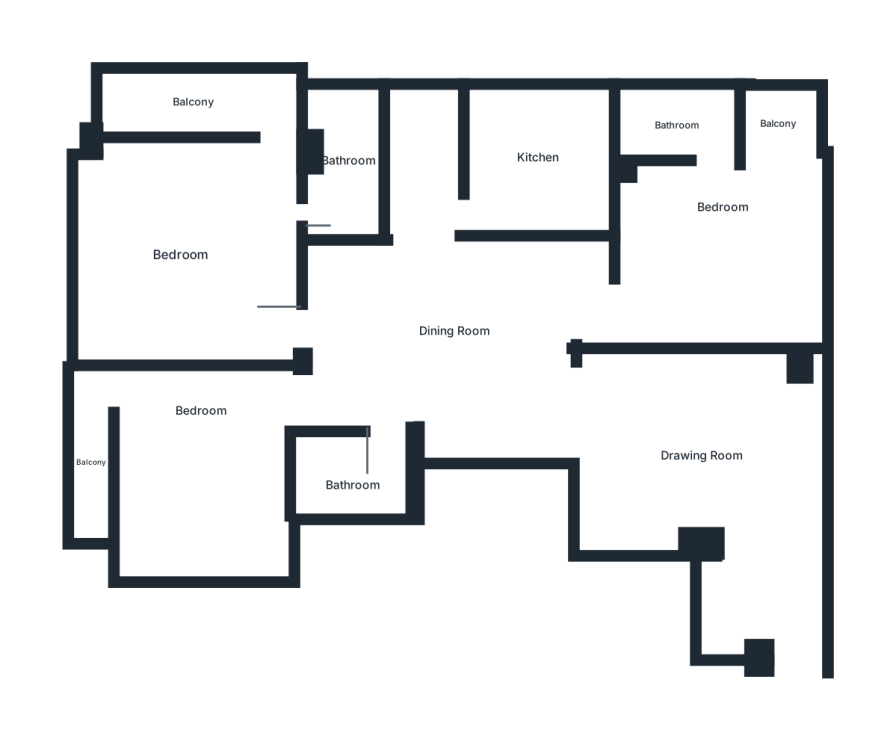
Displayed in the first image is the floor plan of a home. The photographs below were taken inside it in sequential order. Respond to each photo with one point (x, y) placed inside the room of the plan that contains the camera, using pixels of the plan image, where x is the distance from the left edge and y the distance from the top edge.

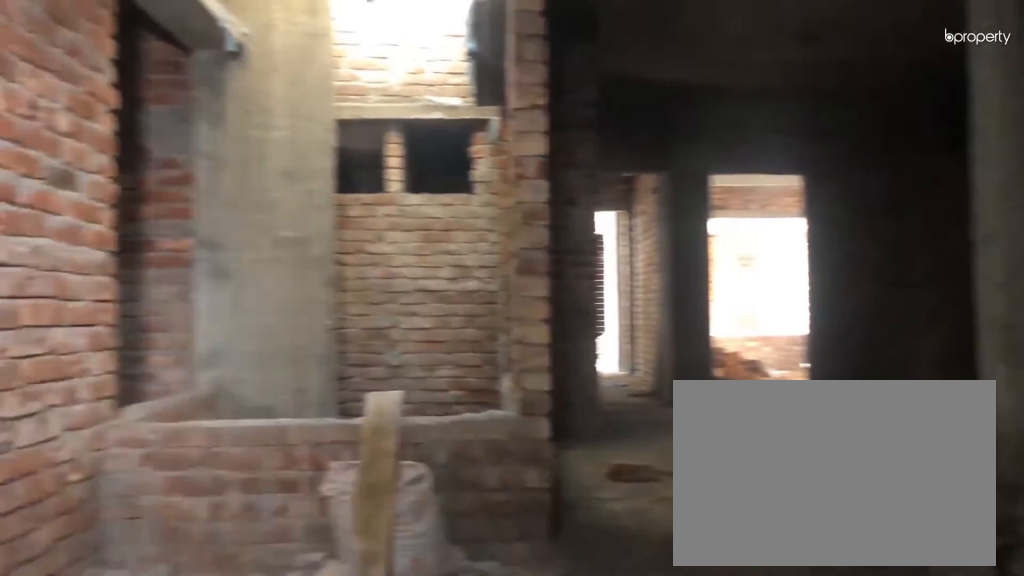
(711, 457)
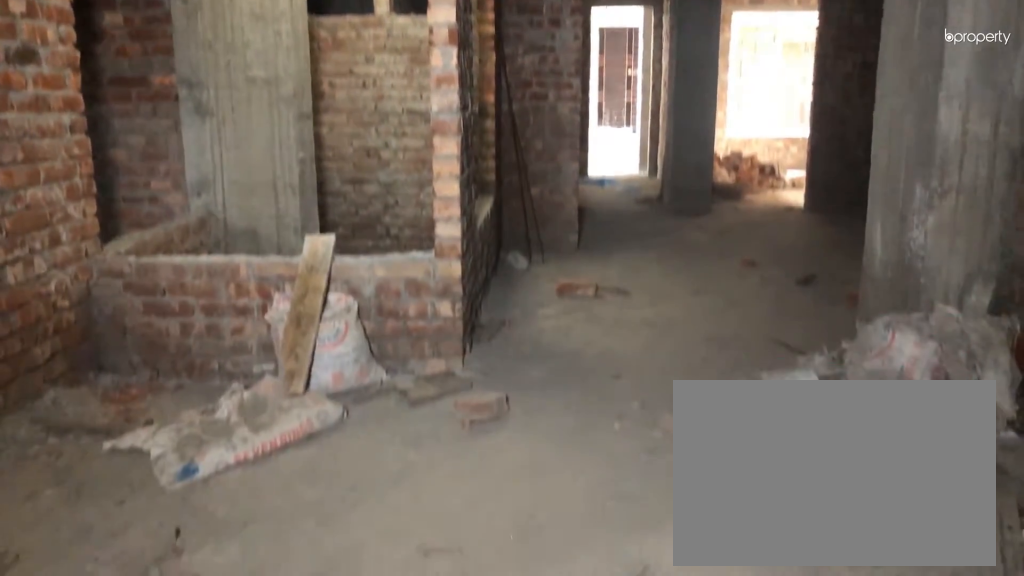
(710, 456)
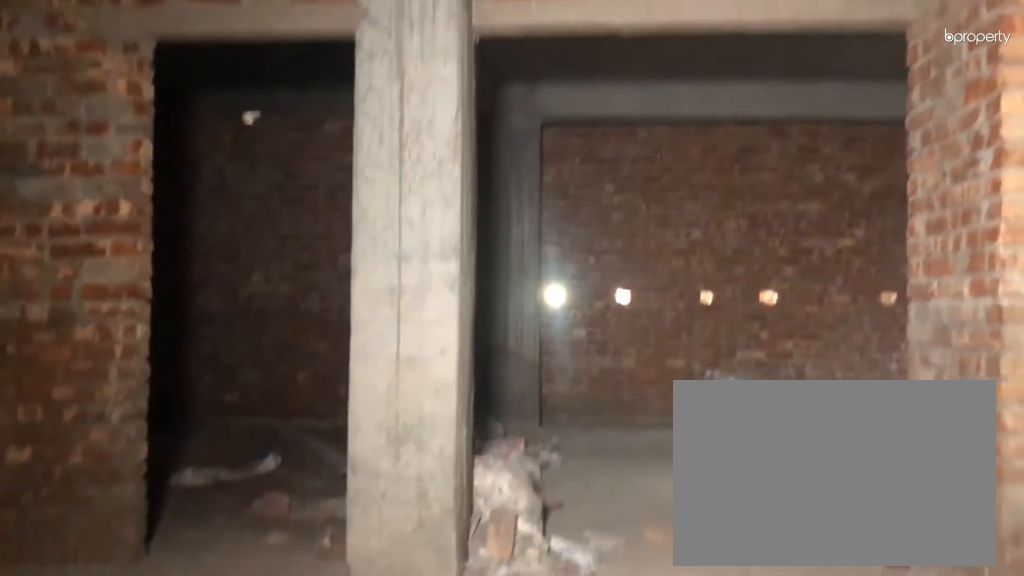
(455, 326)
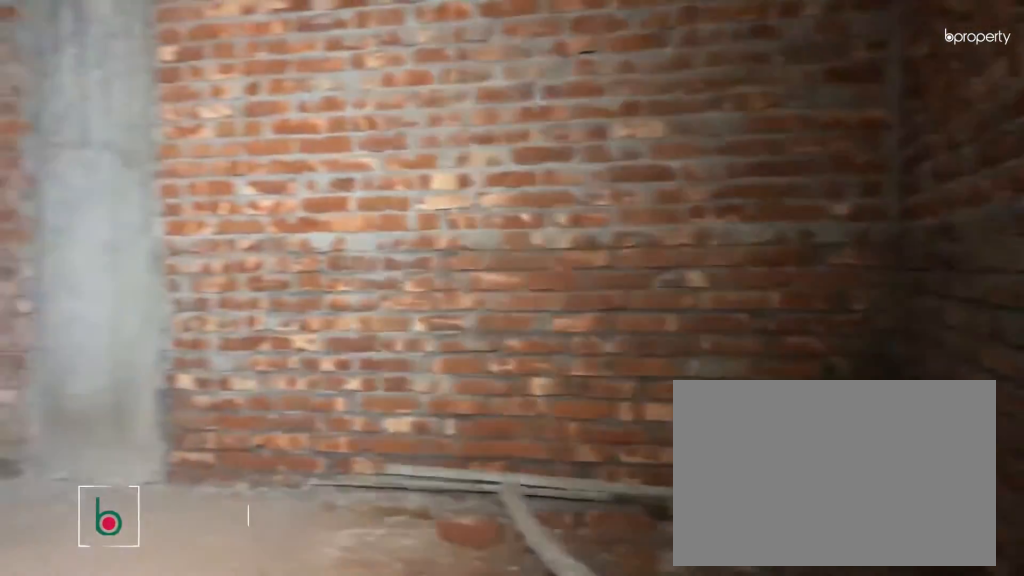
(715, 243)
